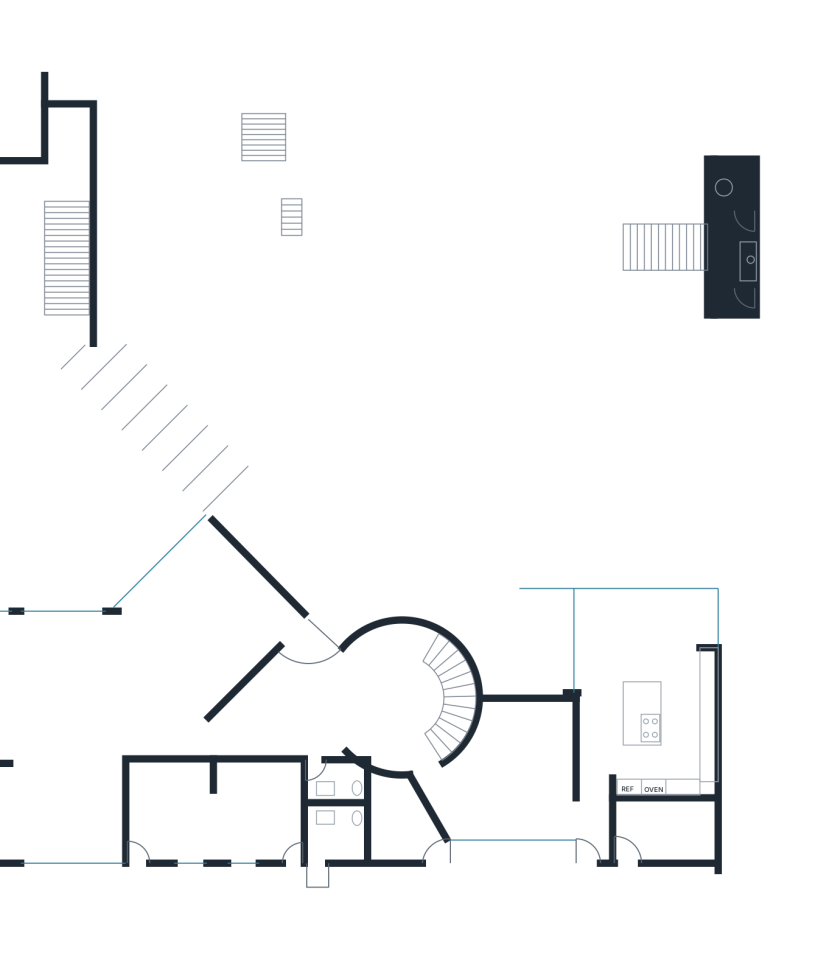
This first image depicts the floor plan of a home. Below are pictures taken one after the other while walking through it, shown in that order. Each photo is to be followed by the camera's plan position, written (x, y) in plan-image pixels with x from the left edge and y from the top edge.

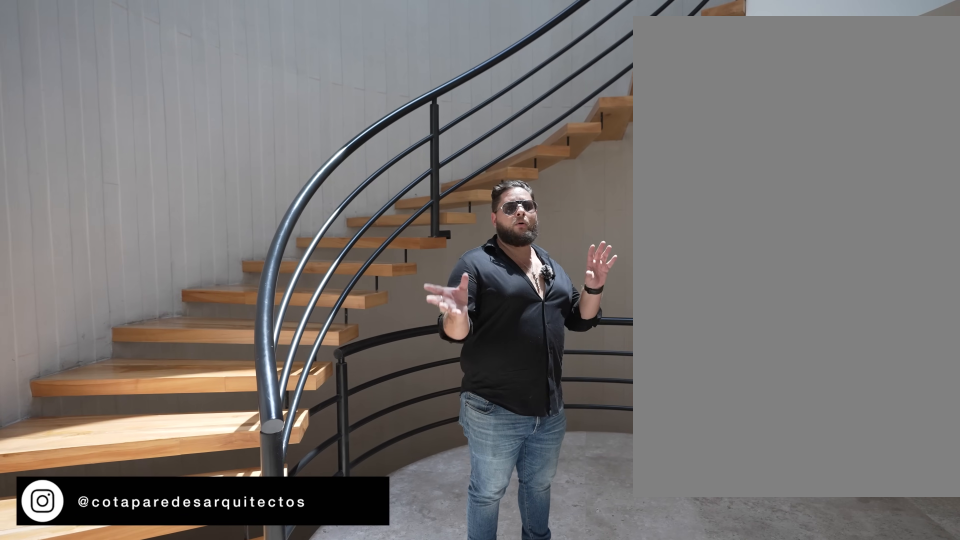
(385, 730)
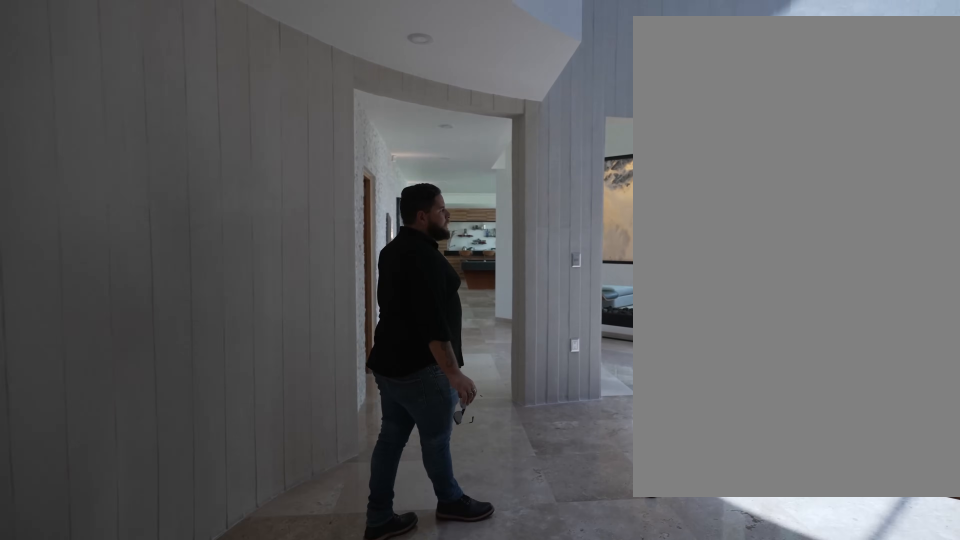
(406, 745)
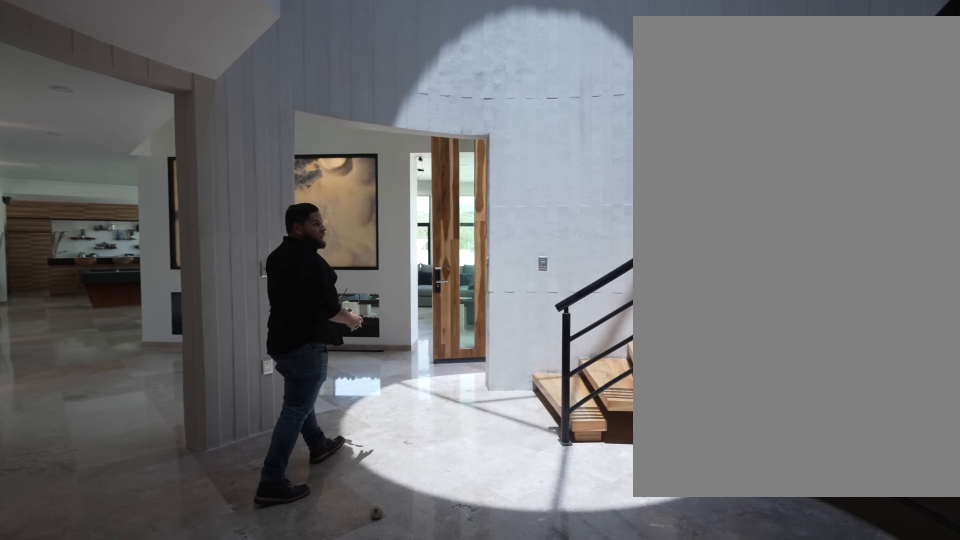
(401, 745)
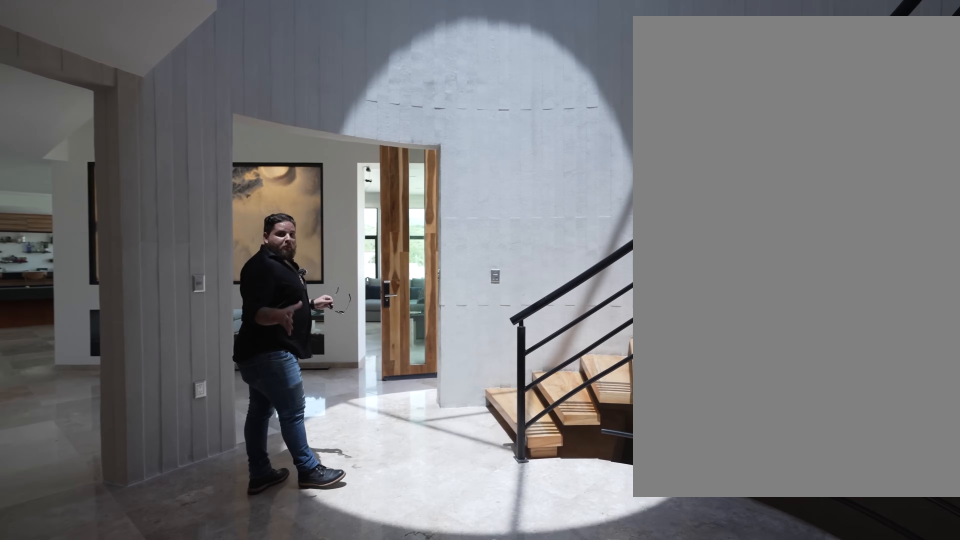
(389, 740)
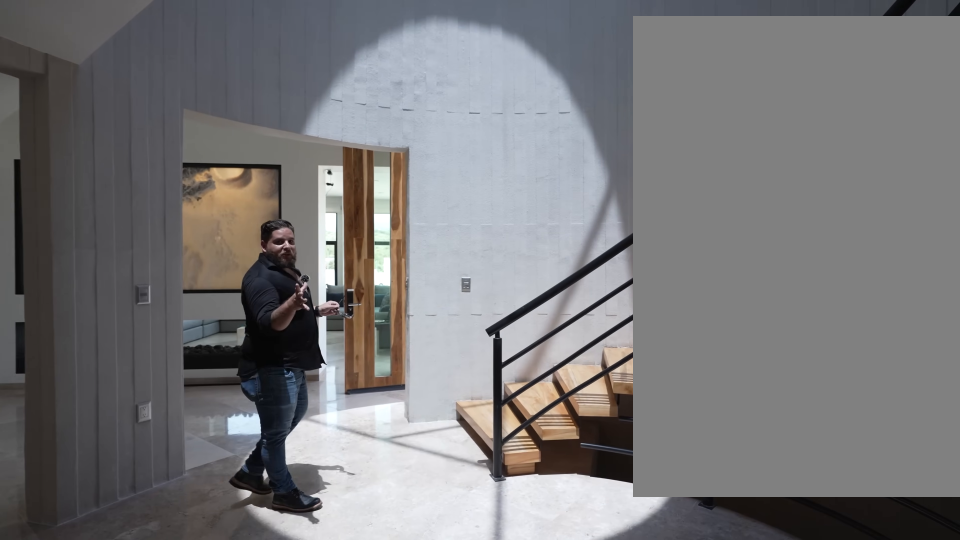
(382, 739)
